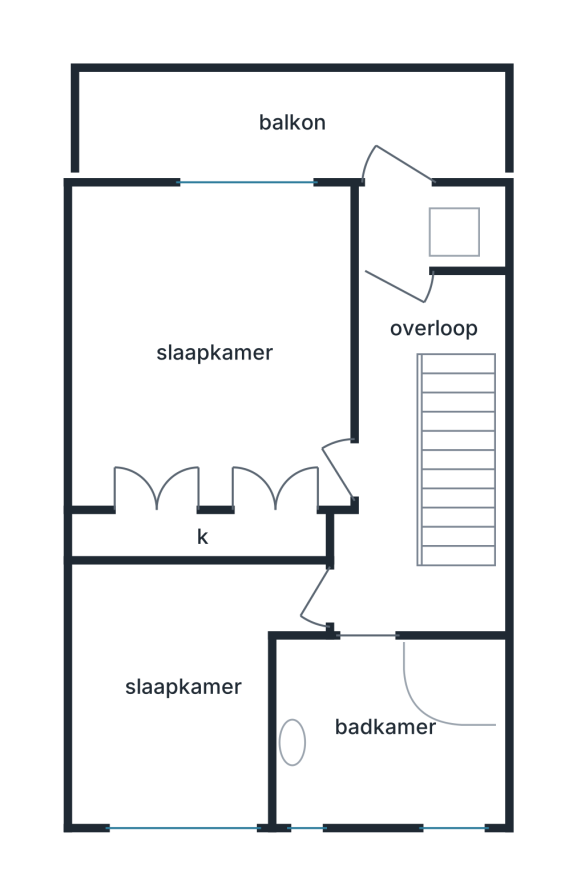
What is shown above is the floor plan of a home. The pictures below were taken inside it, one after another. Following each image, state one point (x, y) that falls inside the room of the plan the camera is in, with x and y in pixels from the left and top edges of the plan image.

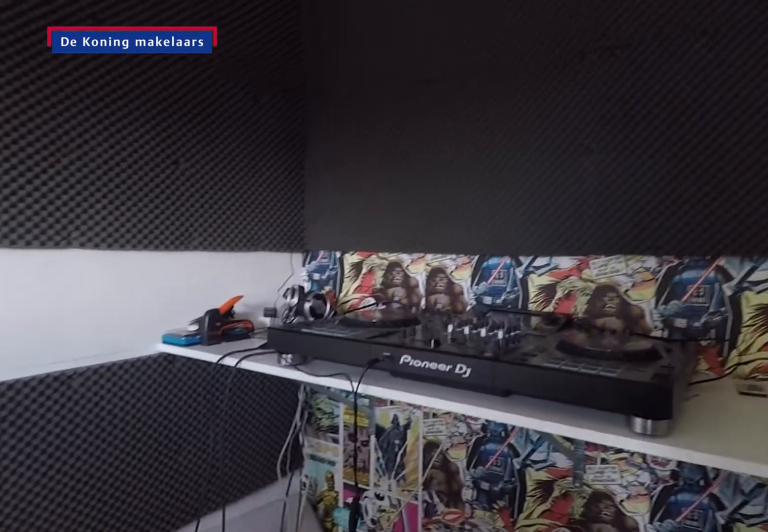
(183, 683)
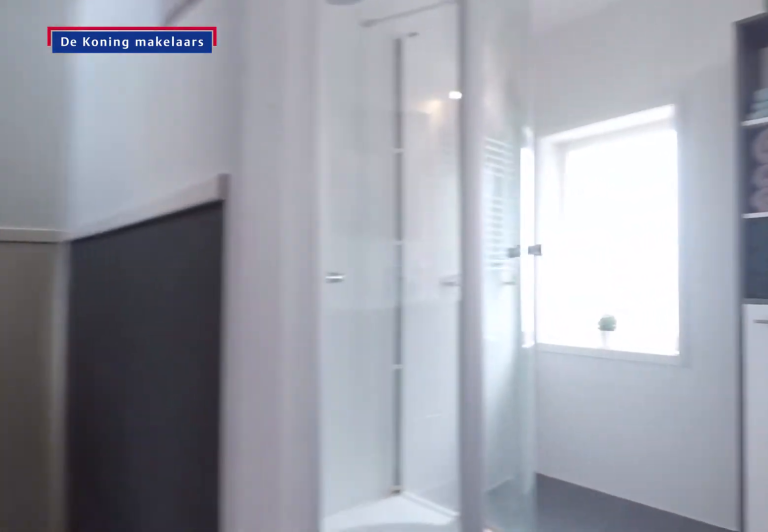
(406, 466)
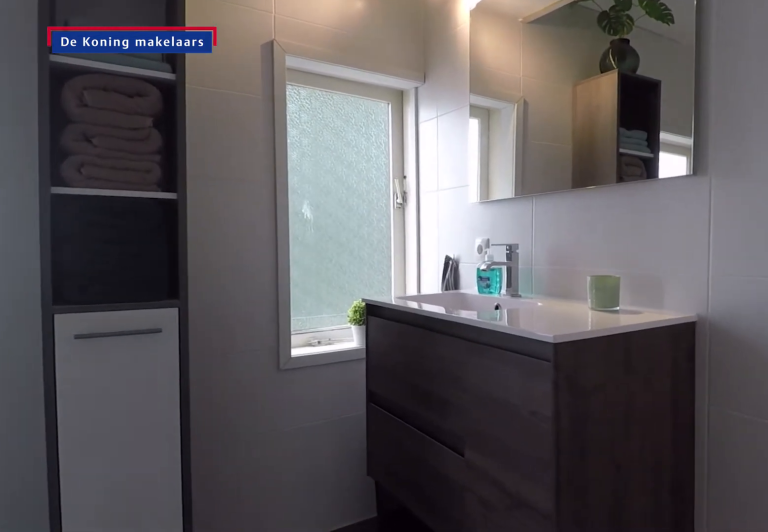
(386, 724)
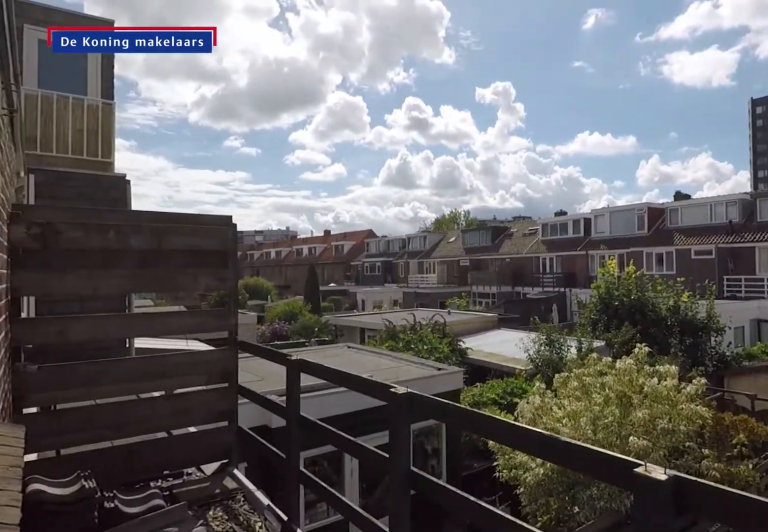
(290, 121)
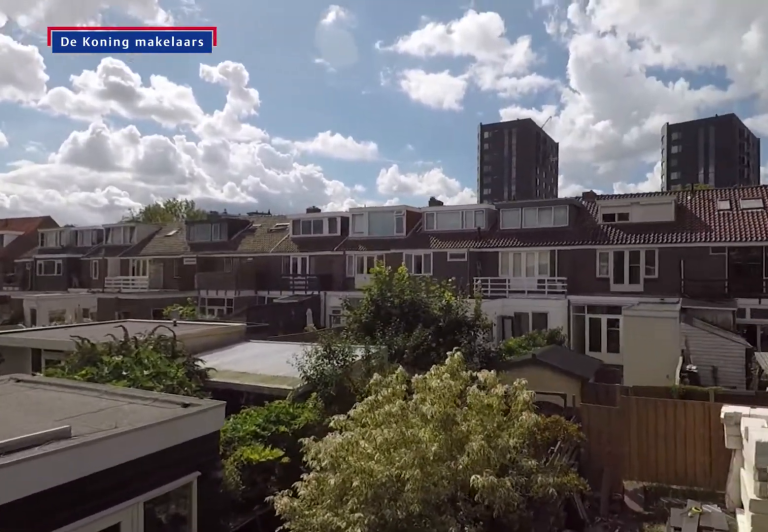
(290, 121)
